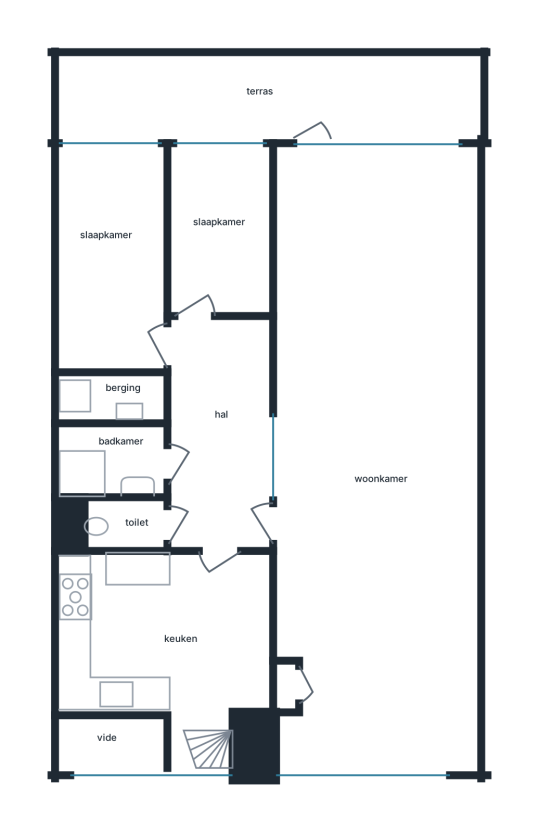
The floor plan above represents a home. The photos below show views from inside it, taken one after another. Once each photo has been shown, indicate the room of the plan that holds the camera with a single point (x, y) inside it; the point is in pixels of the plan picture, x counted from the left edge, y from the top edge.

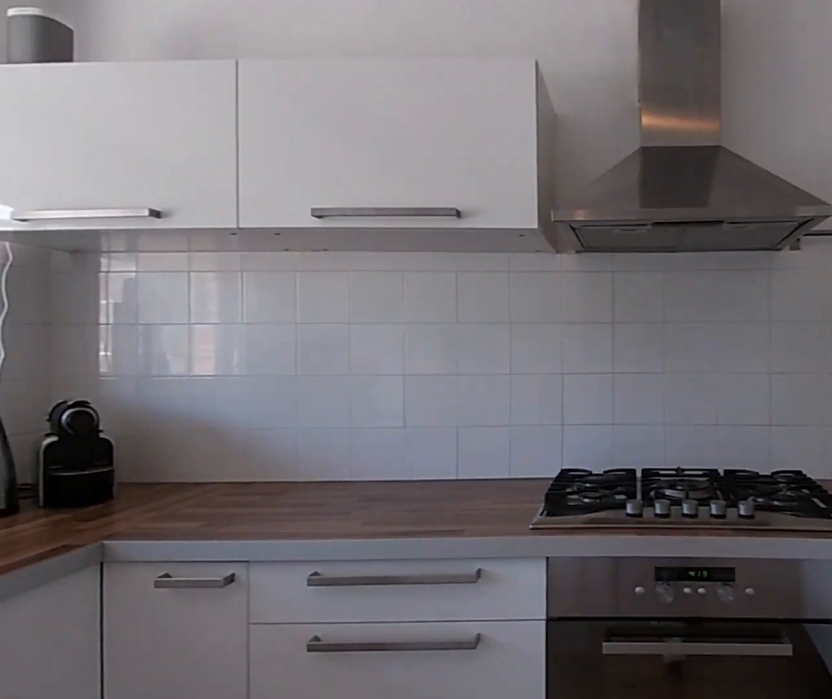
(167, 637)
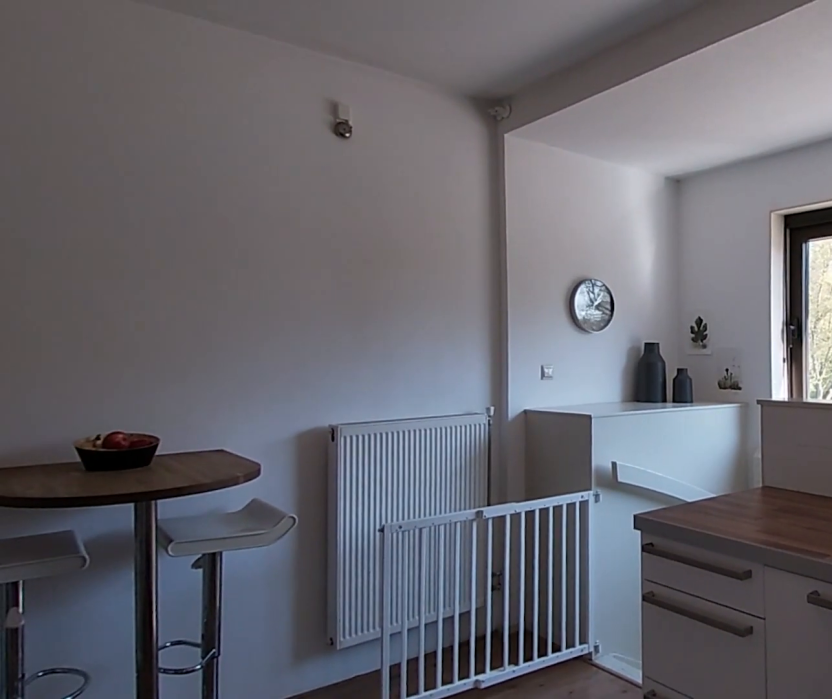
(167, 637)
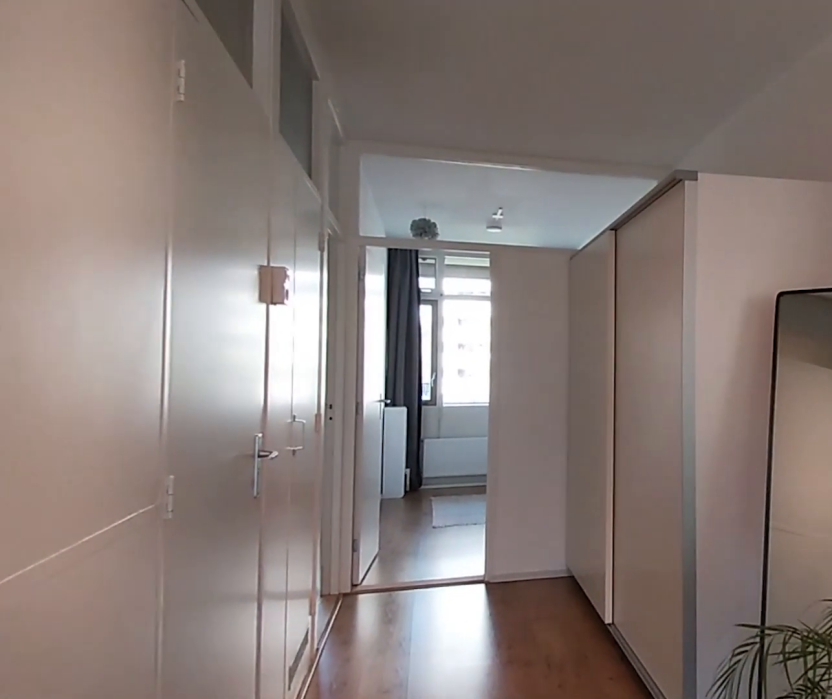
(220, 434)
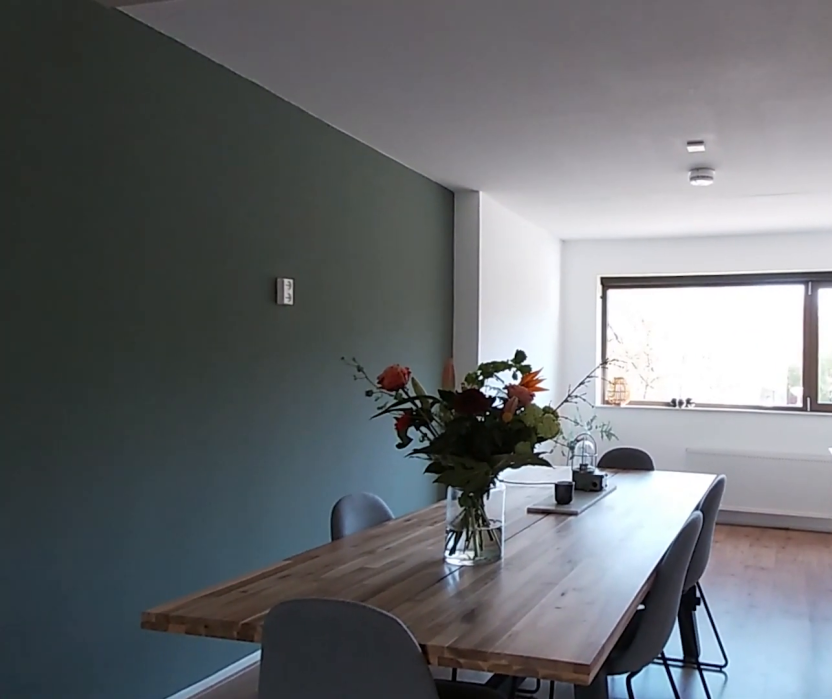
(388, 302)
